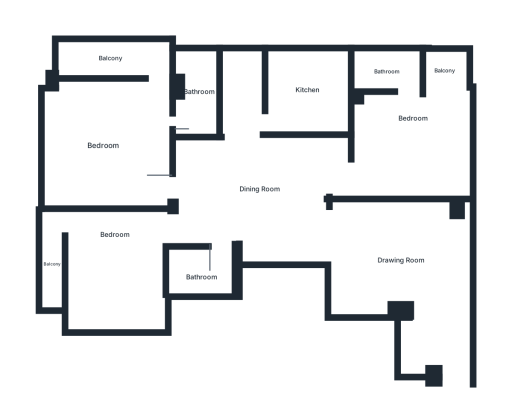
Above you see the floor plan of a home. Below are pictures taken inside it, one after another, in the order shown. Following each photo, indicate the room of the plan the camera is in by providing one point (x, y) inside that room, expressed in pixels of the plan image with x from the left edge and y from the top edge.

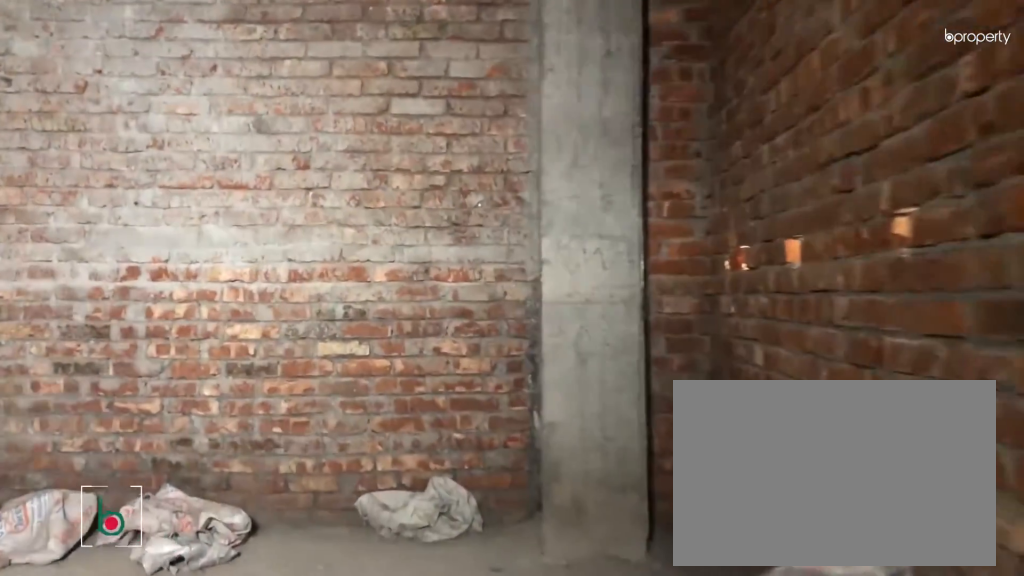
(406, 261)
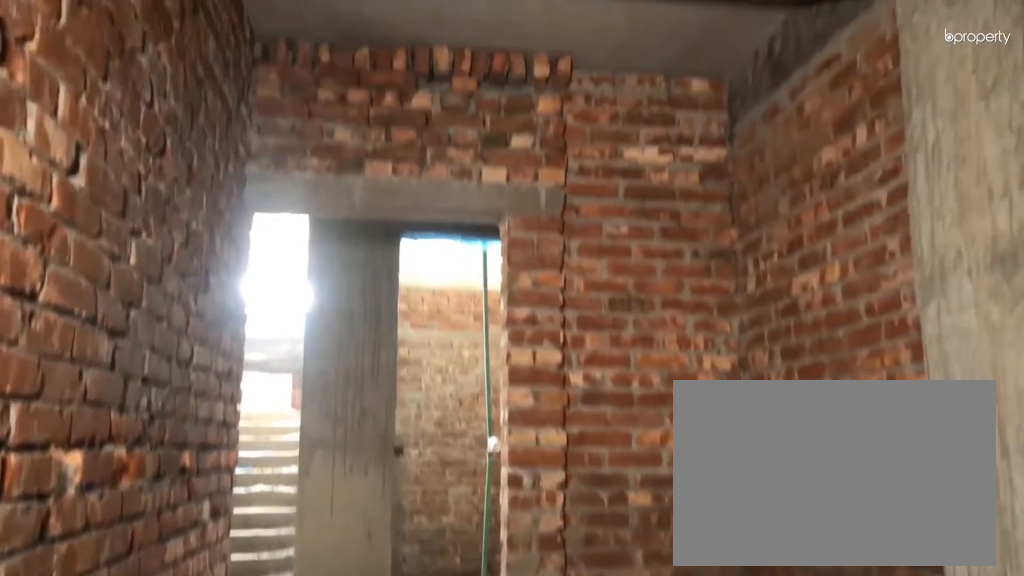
(406, 261)
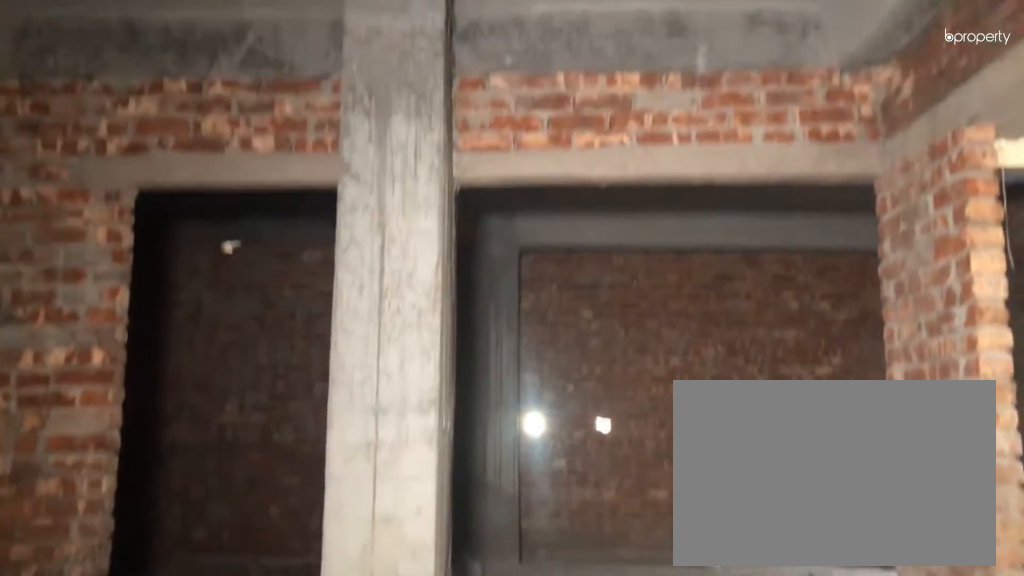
(260, 186)
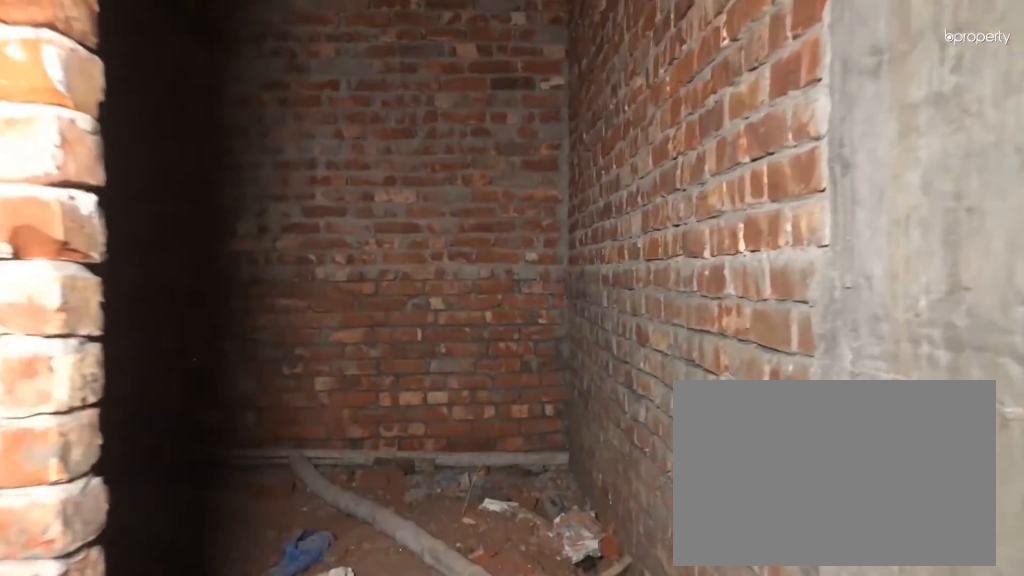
(408, 139)
